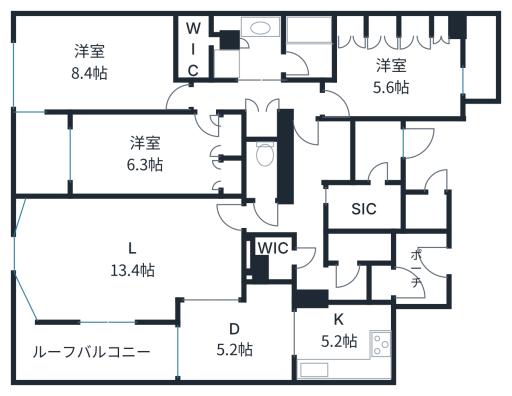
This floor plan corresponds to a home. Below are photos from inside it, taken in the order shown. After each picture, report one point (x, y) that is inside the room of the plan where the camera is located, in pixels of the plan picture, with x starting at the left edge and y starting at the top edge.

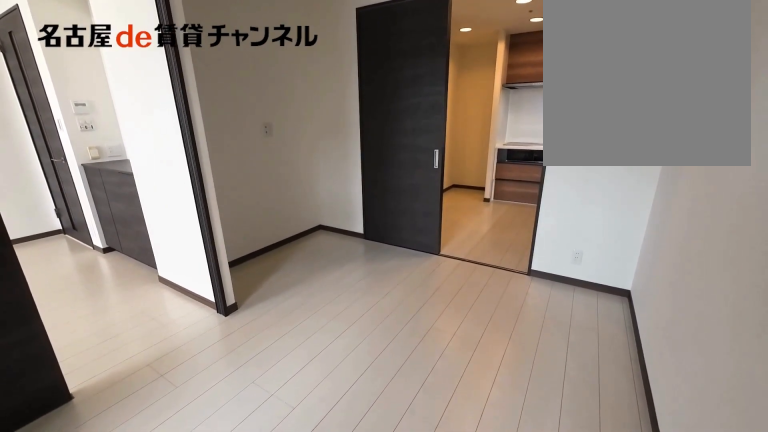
(238, 336)
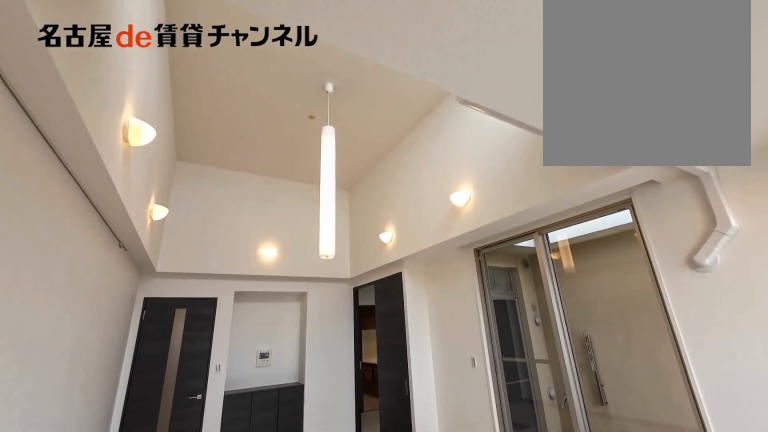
(128, 255)
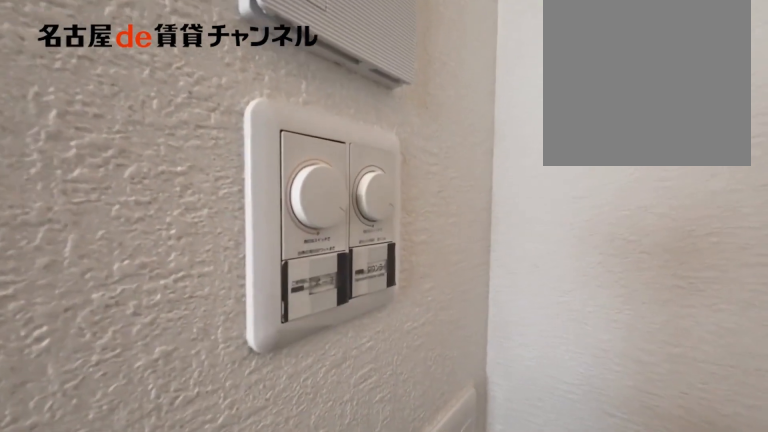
(128, 255)
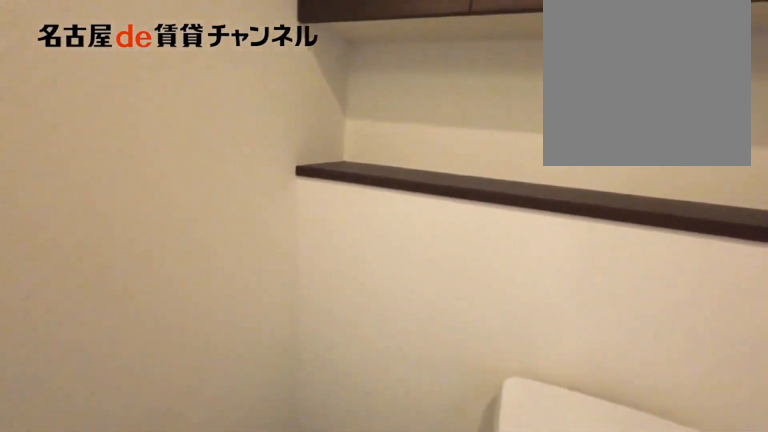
(261, 170)
